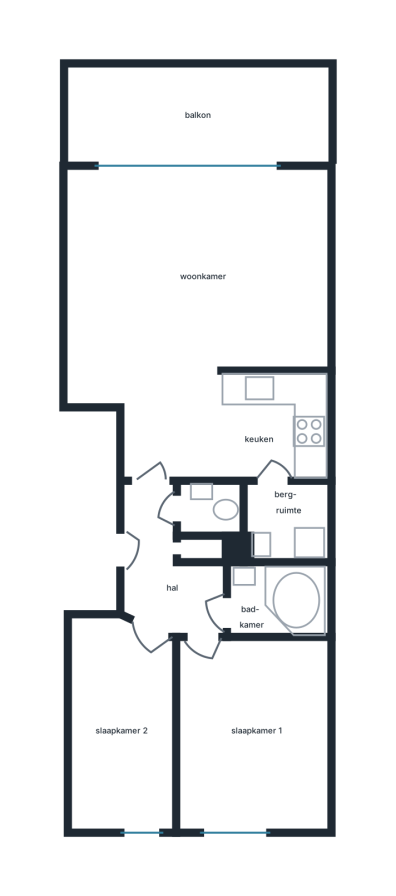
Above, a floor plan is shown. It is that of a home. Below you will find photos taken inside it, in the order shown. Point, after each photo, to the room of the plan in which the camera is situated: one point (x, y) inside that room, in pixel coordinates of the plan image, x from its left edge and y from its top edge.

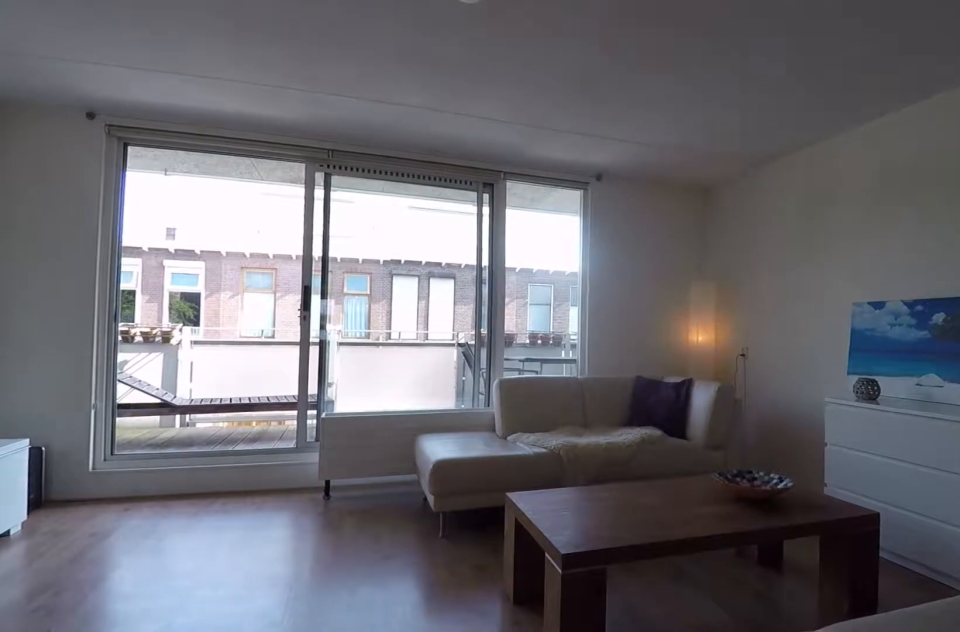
(198, 270)
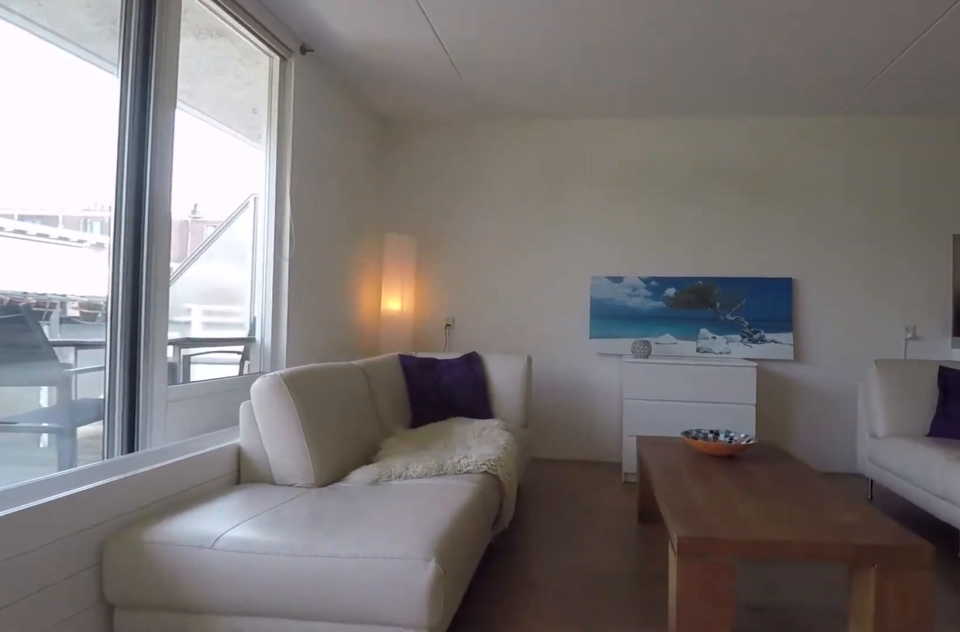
(198, 270)
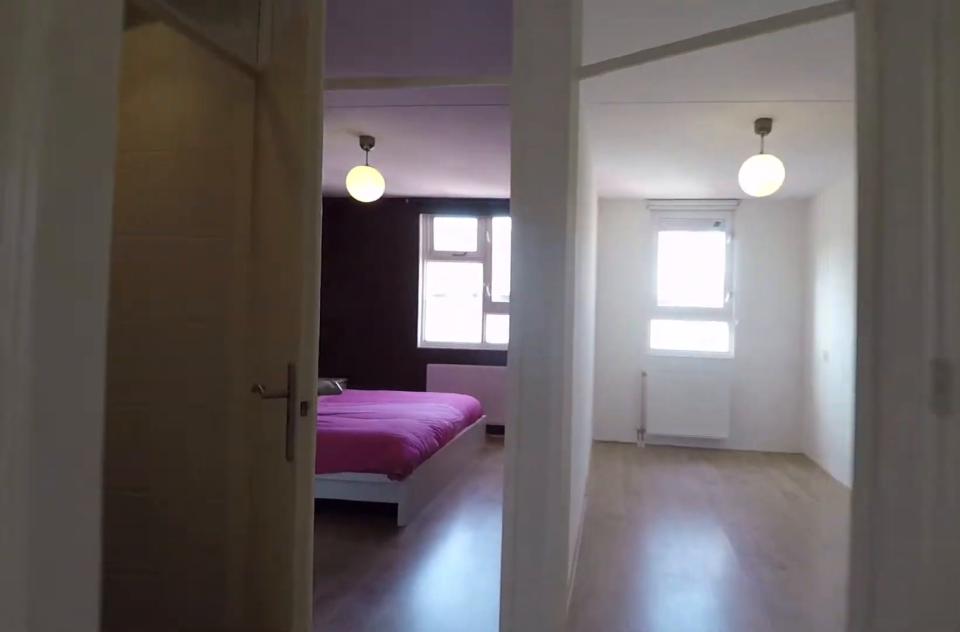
(167, 569)
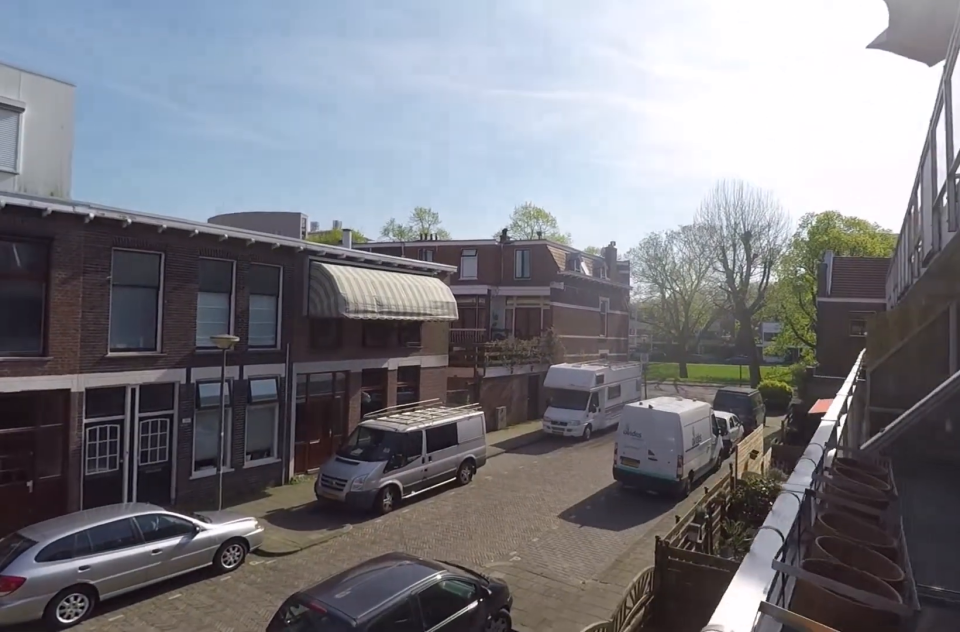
(196, 116)
